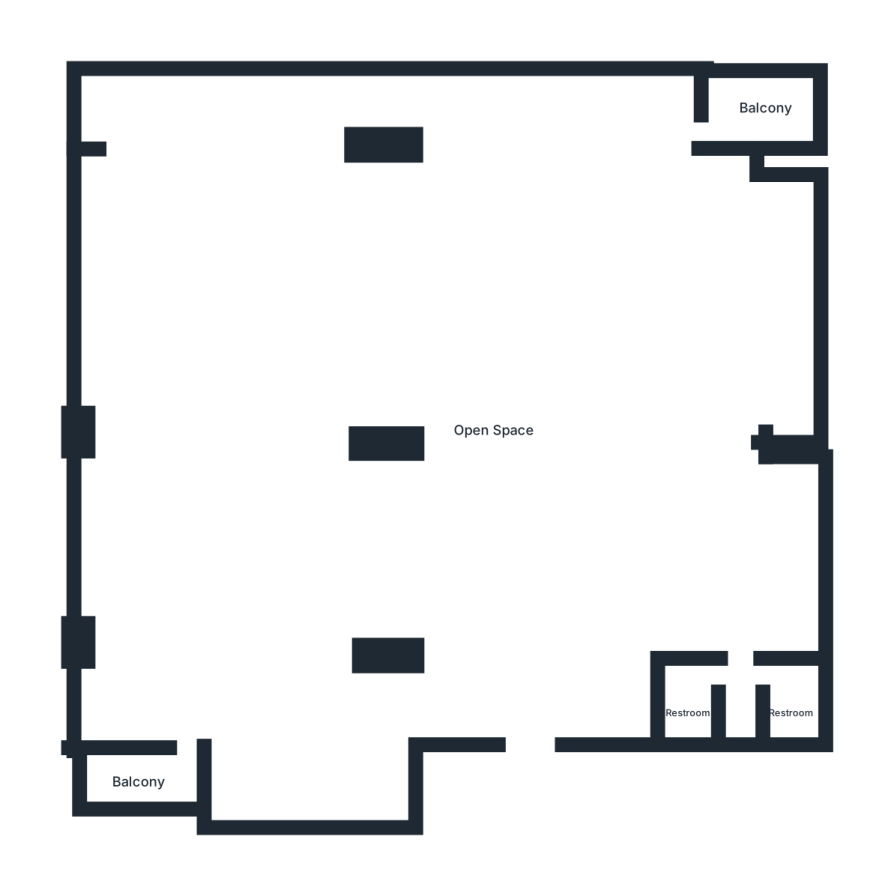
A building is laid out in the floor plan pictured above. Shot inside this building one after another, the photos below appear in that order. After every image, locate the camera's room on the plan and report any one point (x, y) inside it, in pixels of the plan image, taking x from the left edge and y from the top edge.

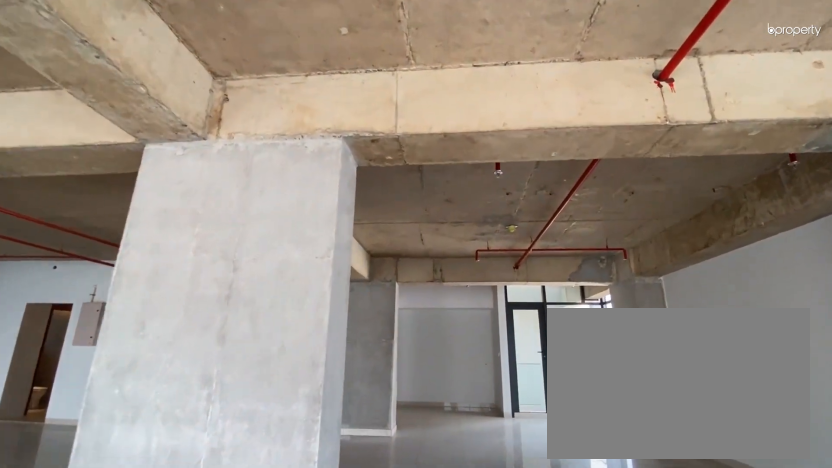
(263, 625)
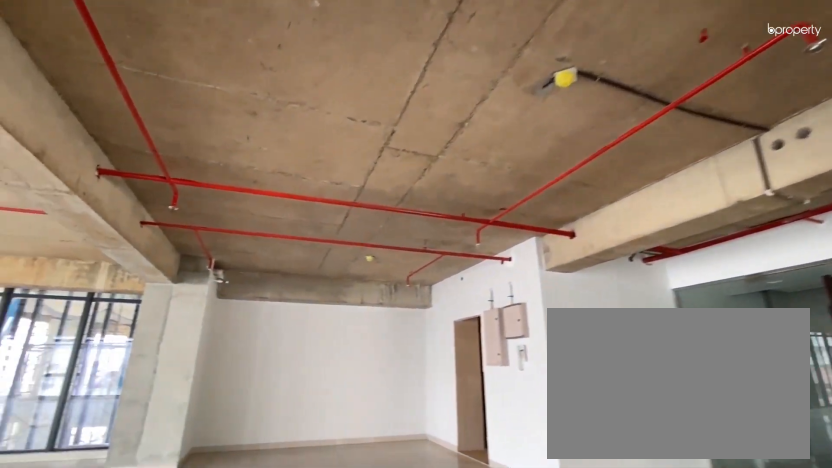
(263, 625)
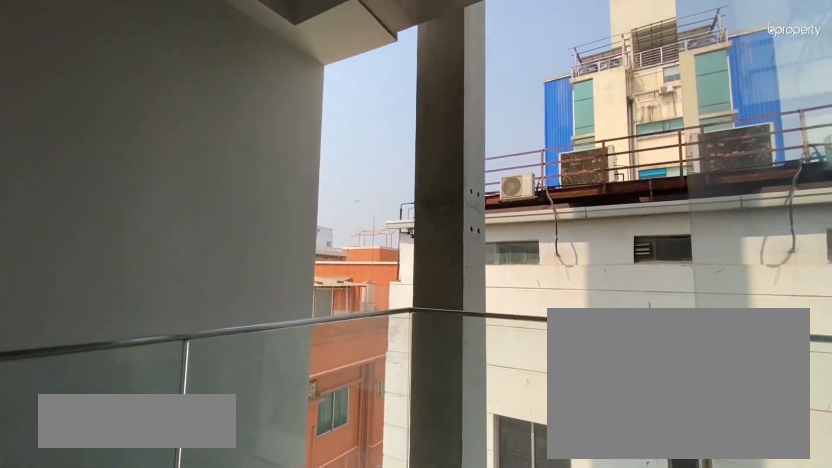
(137, 781)
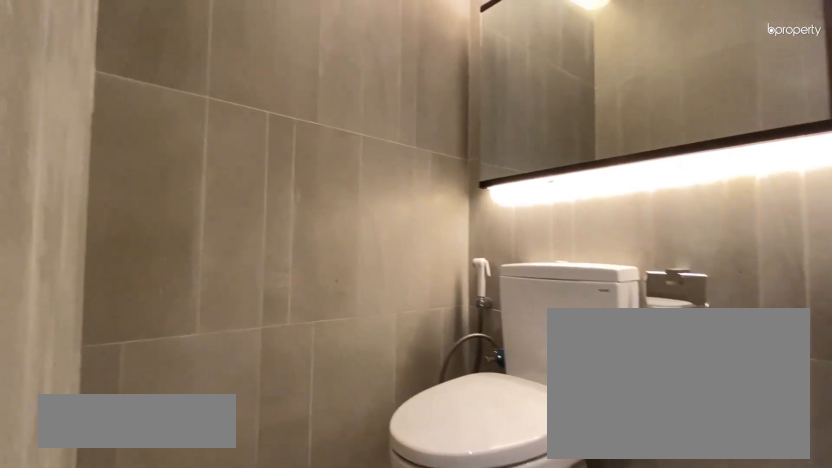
(686, 710)
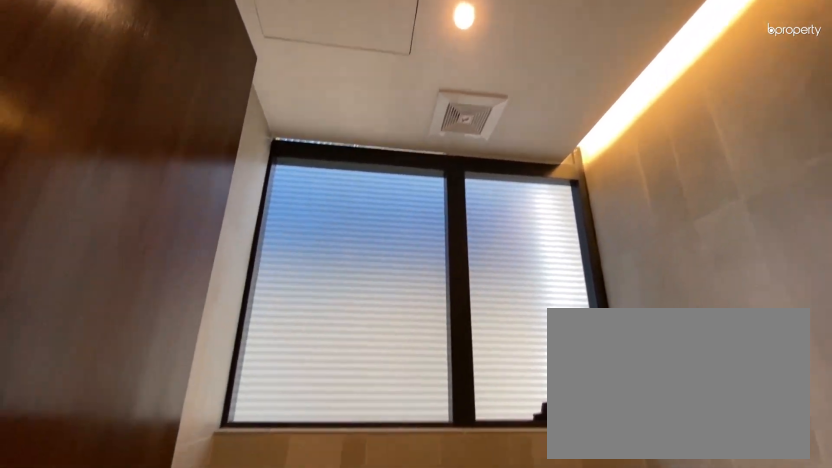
(788, 713)
